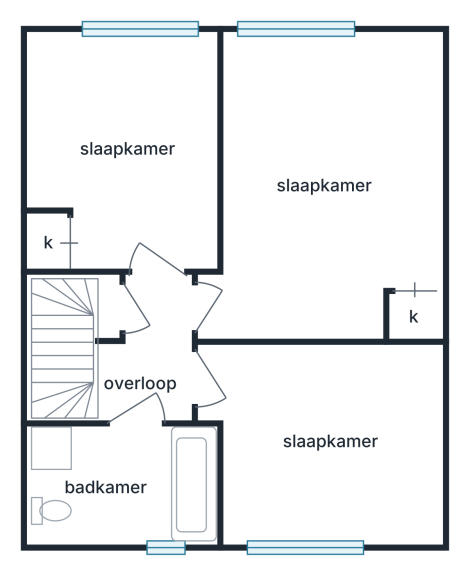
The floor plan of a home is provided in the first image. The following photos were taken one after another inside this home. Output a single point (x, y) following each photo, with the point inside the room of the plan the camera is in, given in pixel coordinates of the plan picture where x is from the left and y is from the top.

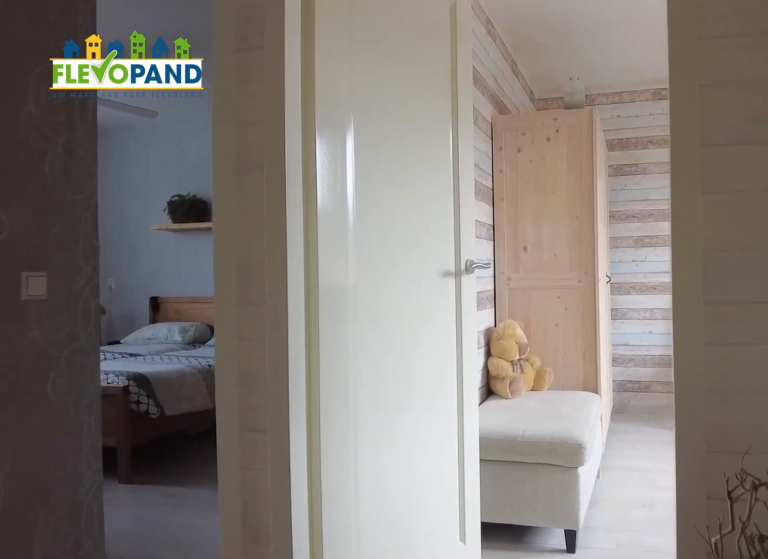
(150, 358)
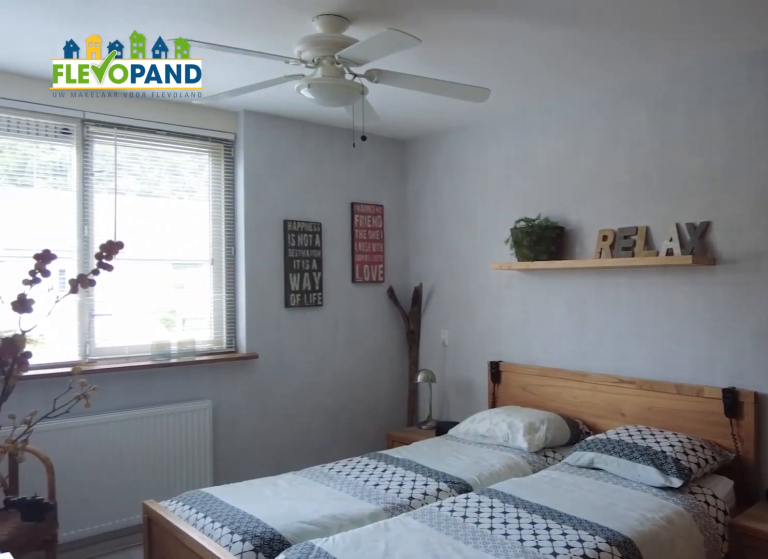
(312, 330)
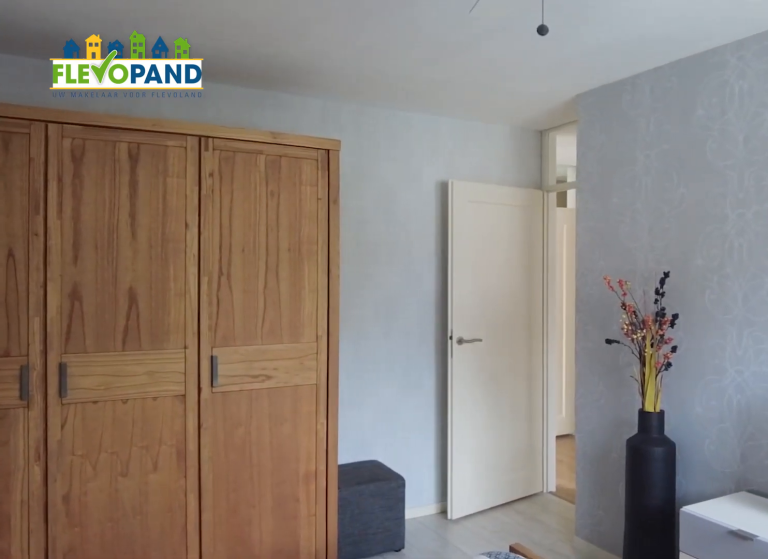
(312, 330)
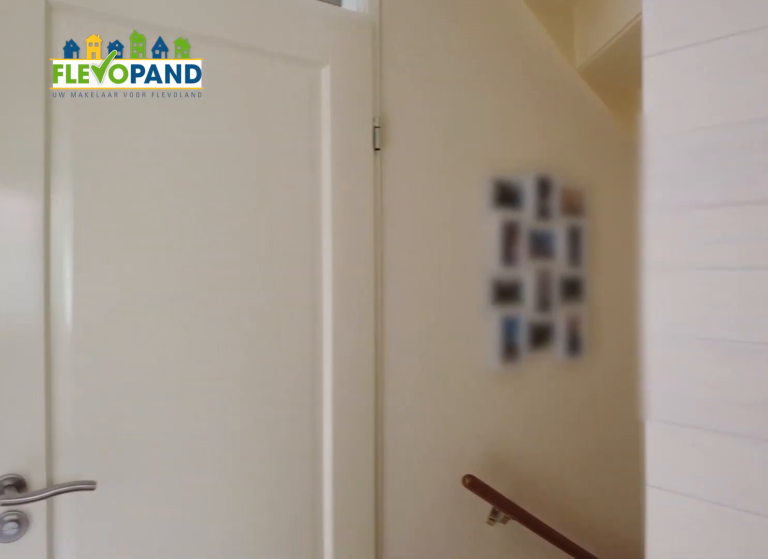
(151, 355)
